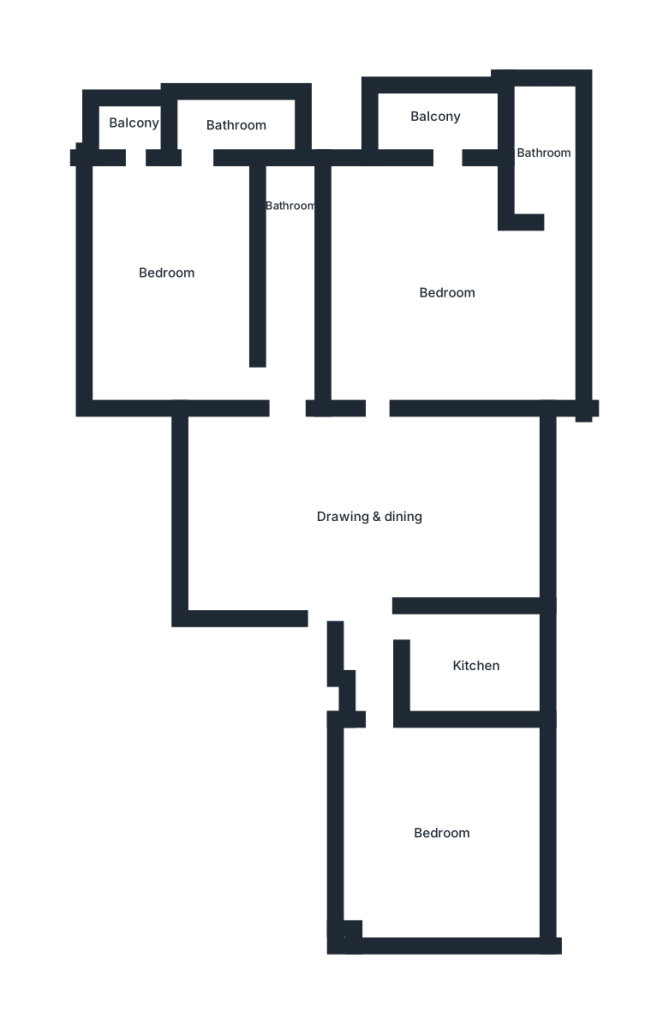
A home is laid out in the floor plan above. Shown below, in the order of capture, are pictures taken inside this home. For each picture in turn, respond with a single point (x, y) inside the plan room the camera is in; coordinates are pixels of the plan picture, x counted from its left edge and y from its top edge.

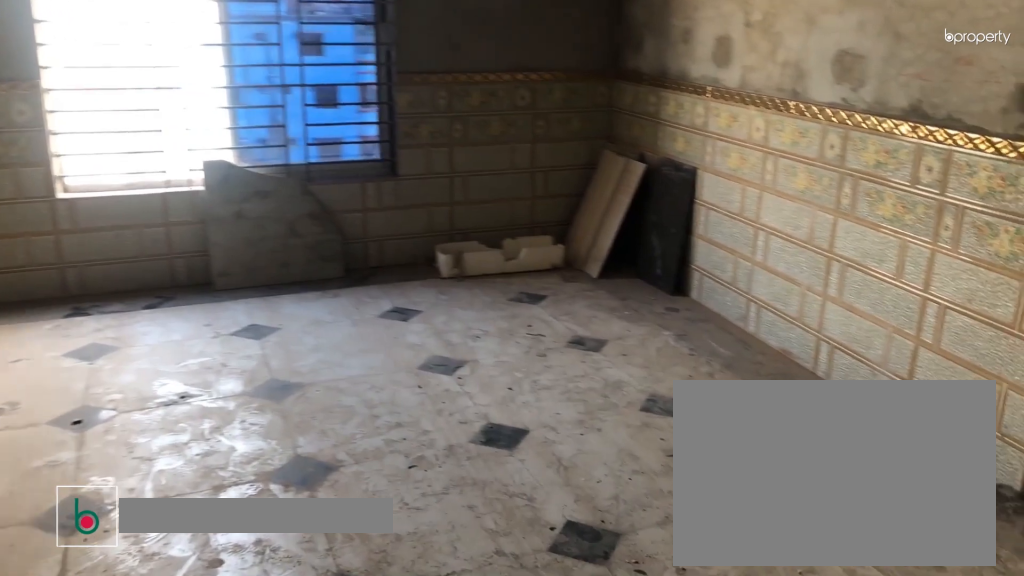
(369, 517)
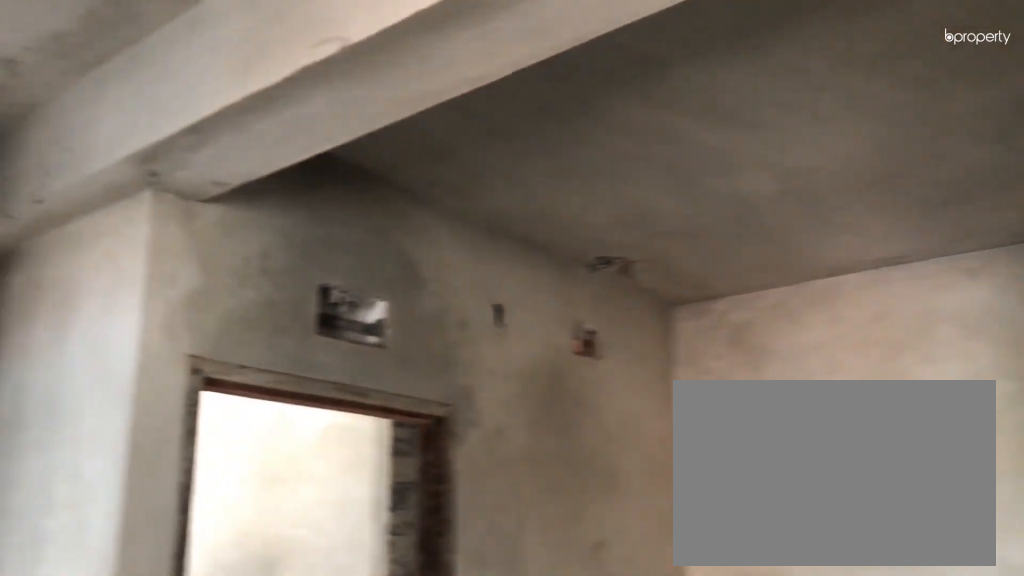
(369, 517)
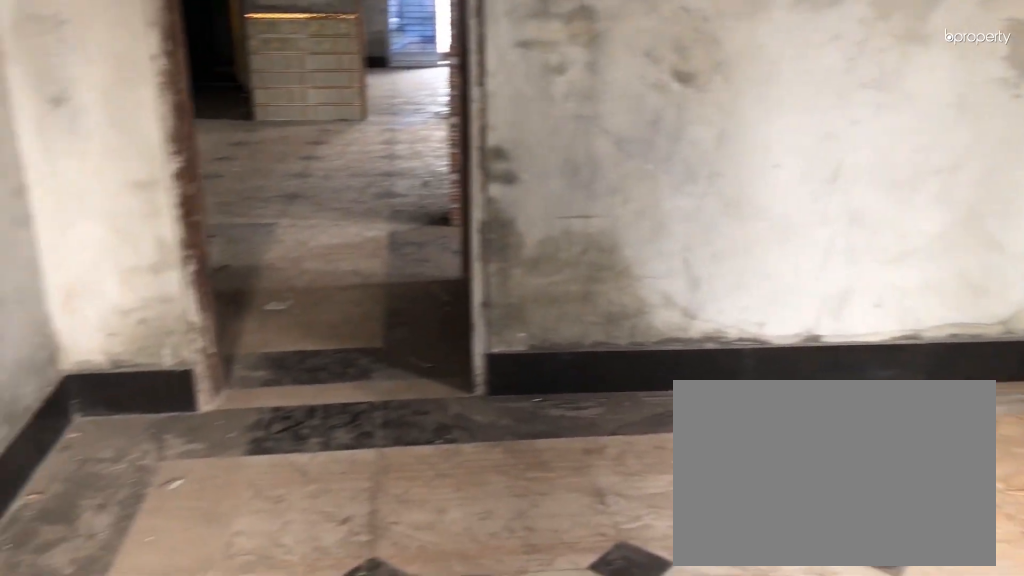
(443, 827)
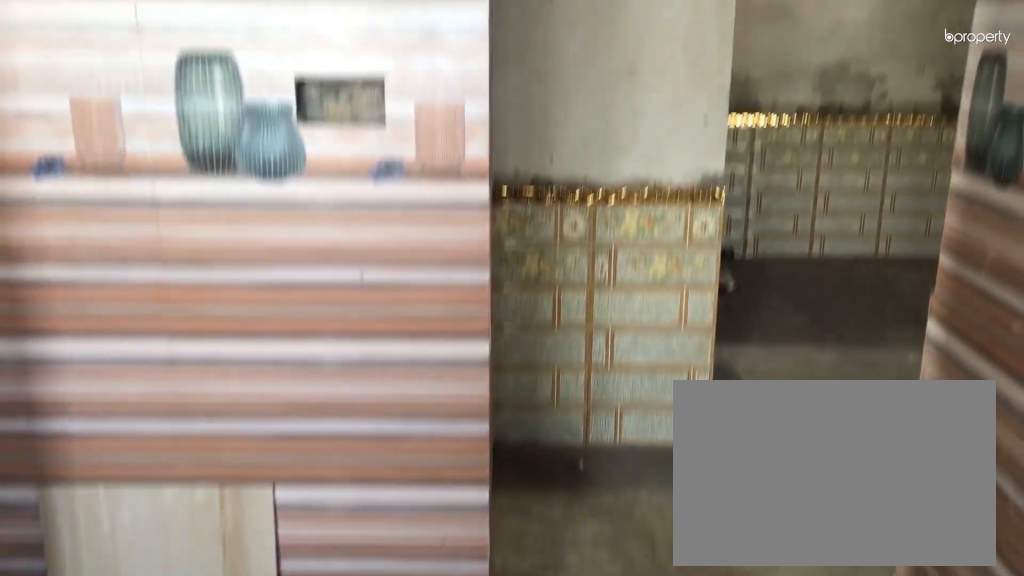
(479, 671)
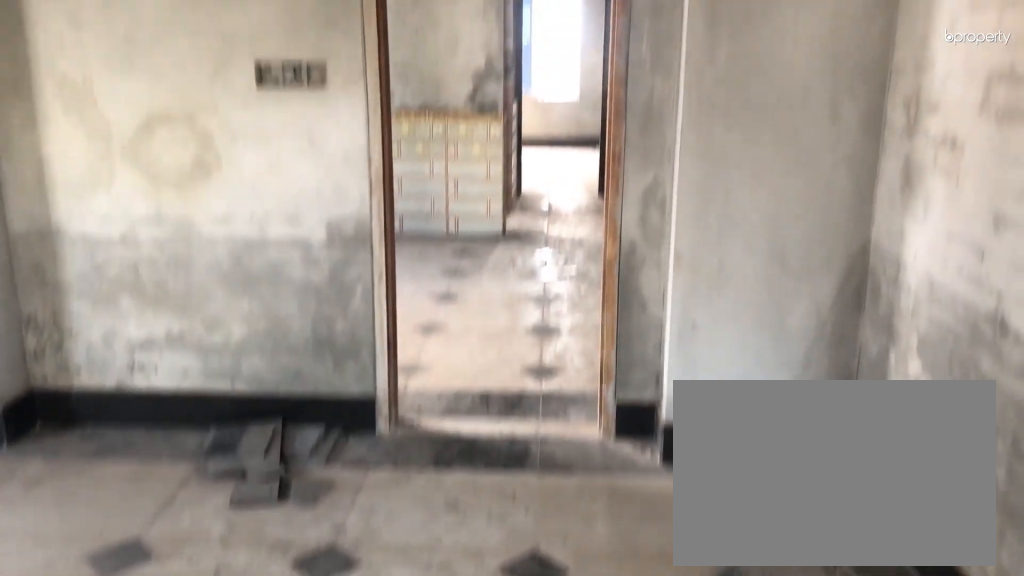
(451, 286)
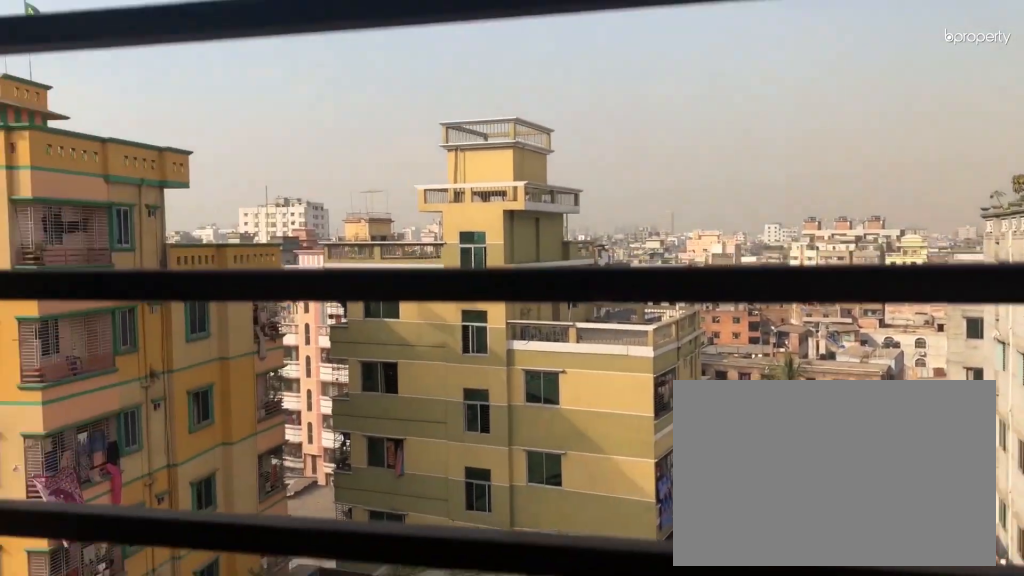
(433, 117)
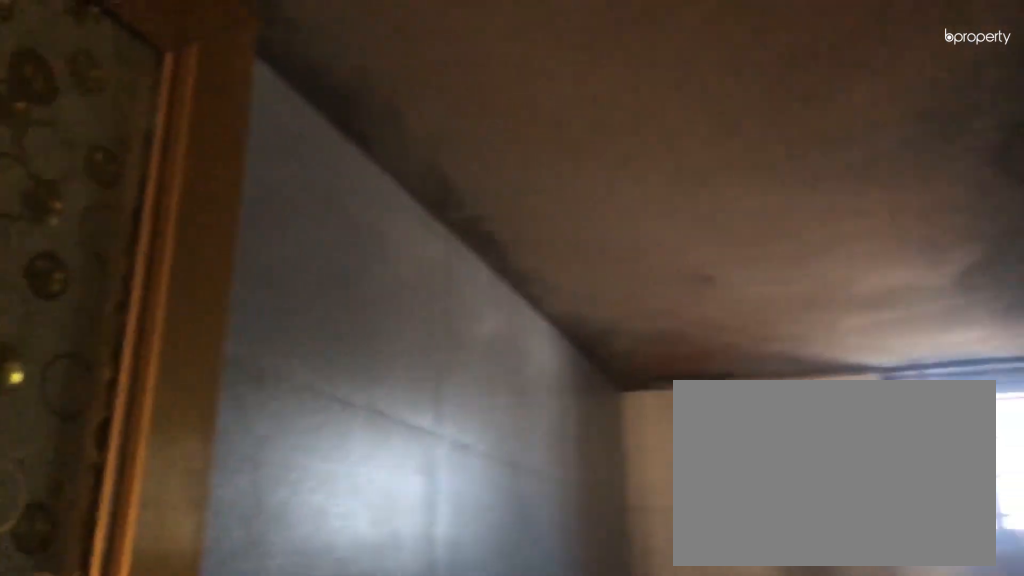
(287, 204)
